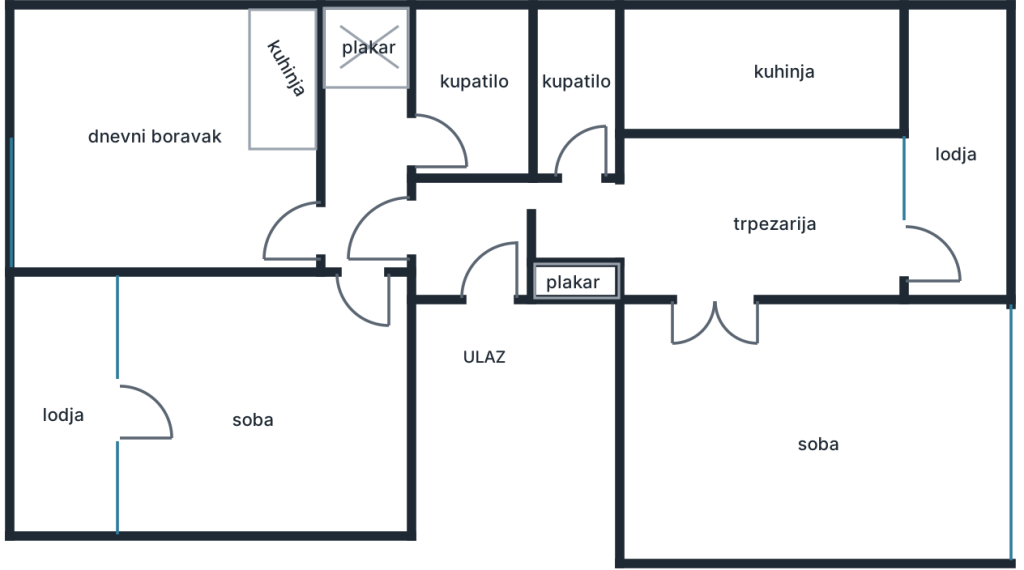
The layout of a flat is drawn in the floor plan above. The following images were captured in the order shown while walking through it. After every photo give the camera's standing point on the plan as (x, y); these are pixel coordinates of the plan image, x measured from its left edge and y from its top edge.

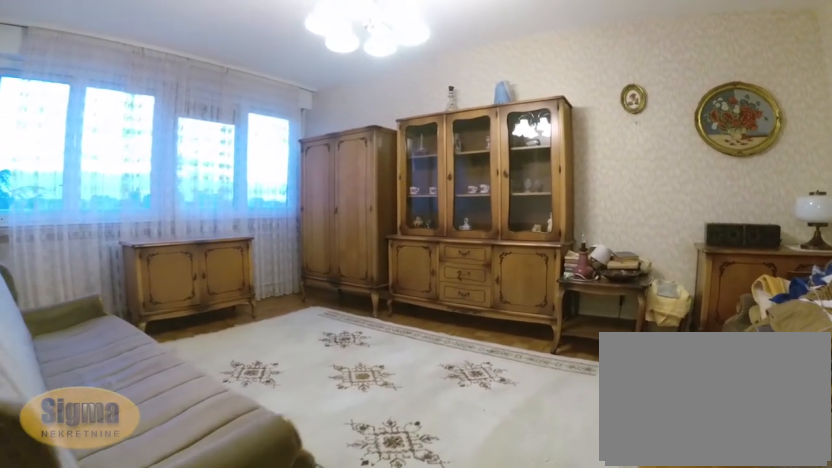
(692, 307)
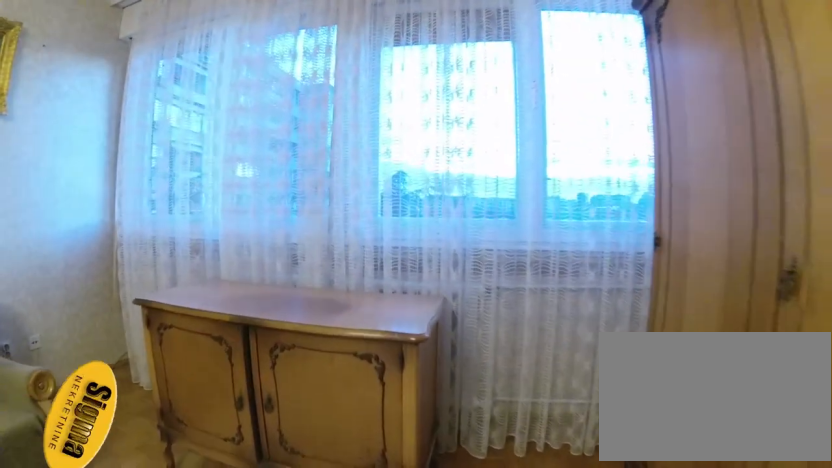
(845, 489)
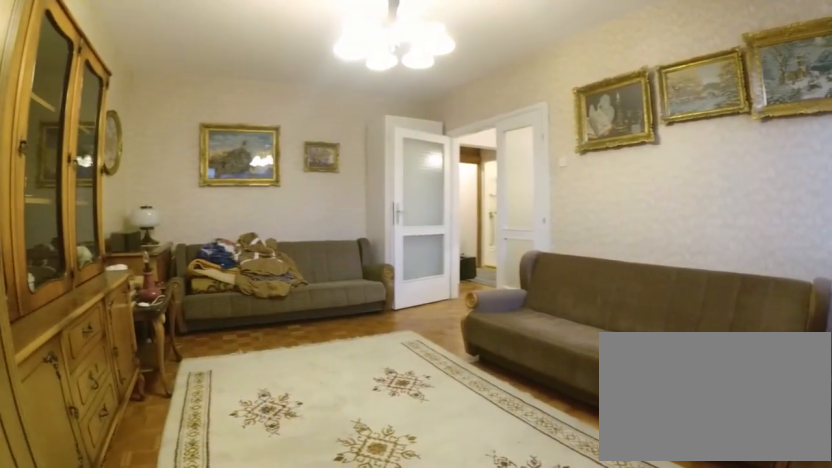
(979, 529)
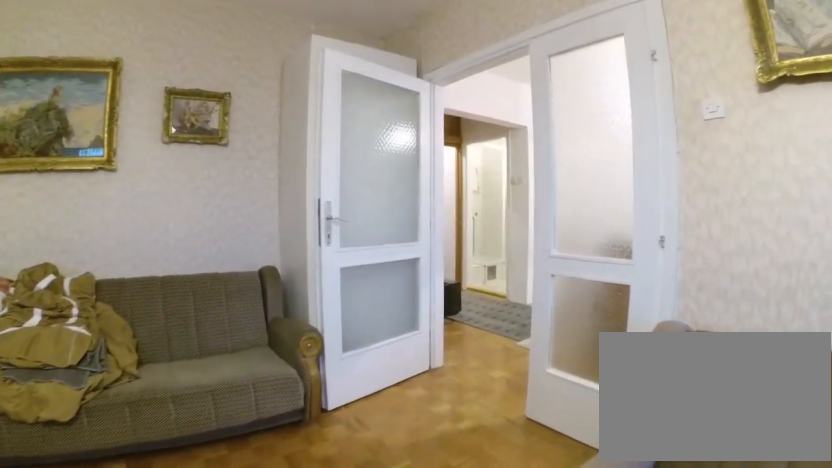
(786, 467)
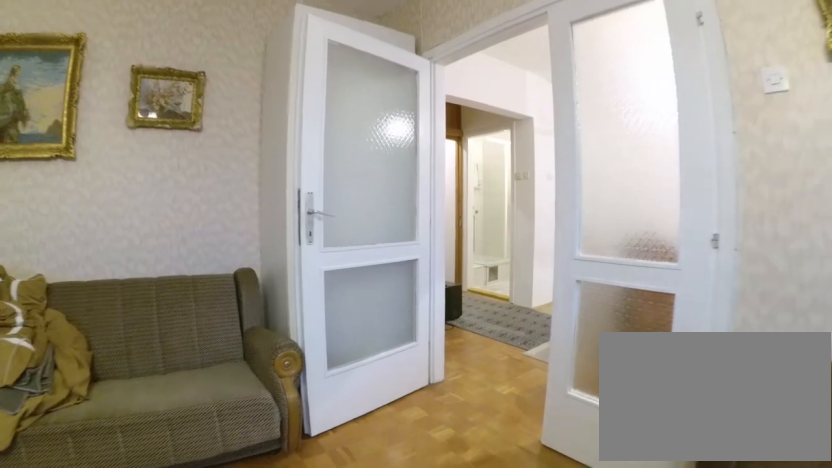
(756, 448)
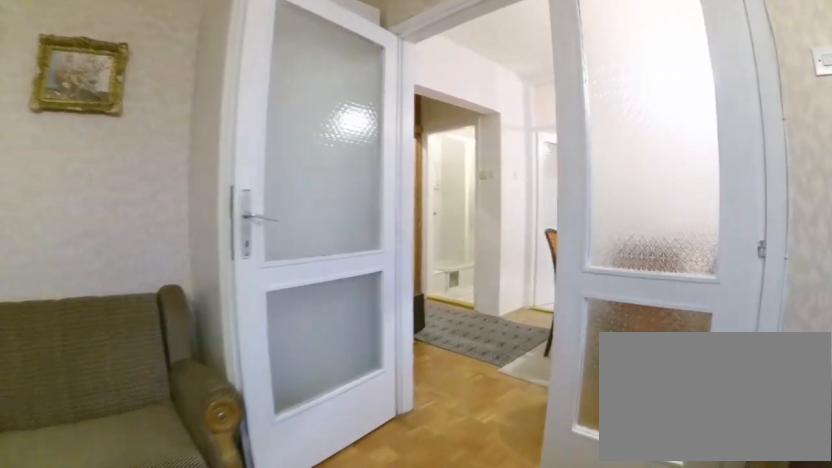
(737, 423)
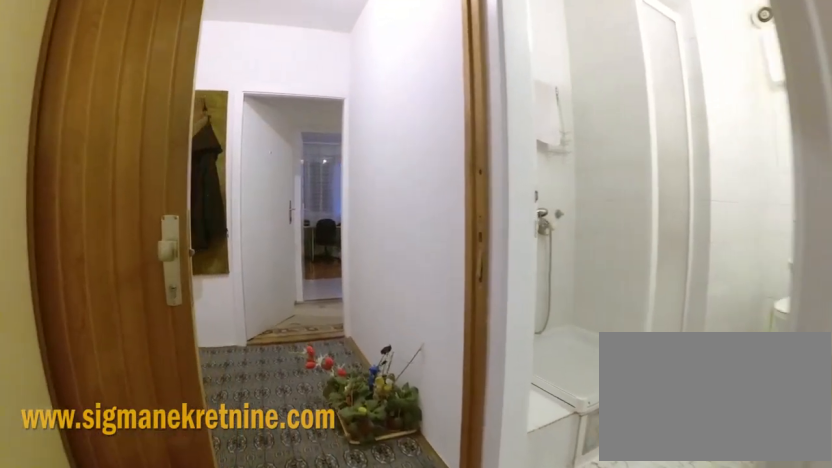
(665, 241)
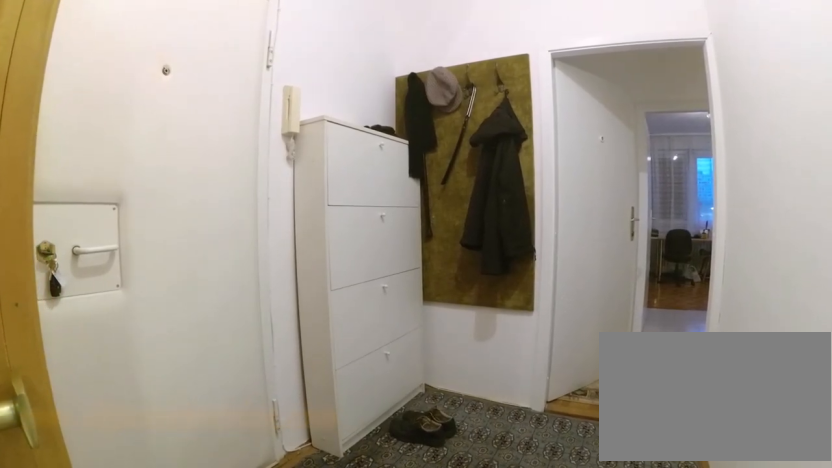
(553, 237)
